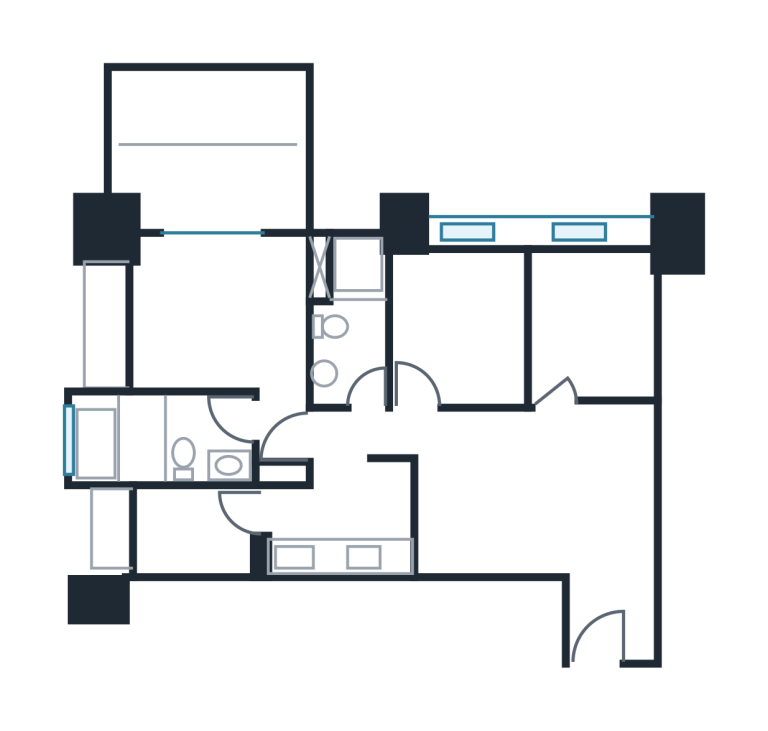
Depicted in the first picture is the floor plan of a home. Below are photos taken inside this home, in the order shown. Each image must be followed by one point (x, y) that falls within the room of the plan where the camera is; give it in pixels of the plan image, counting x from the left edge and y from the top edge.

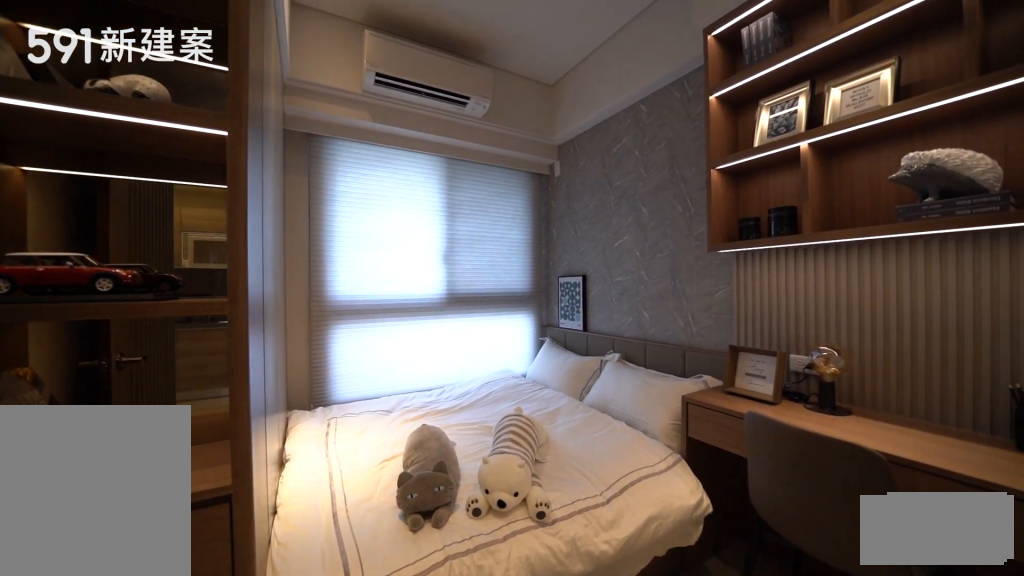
(457, 321)
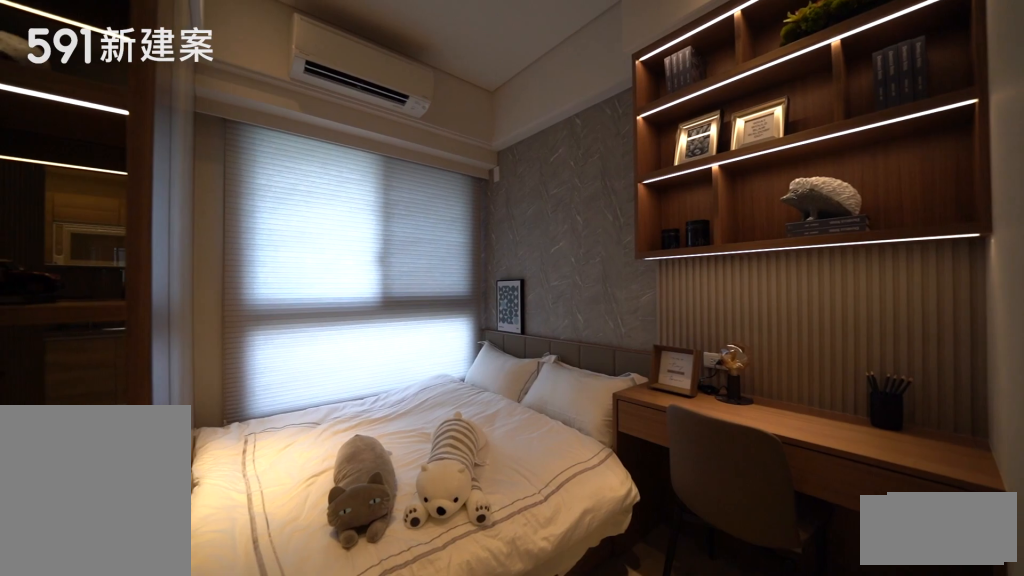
(457, 321)
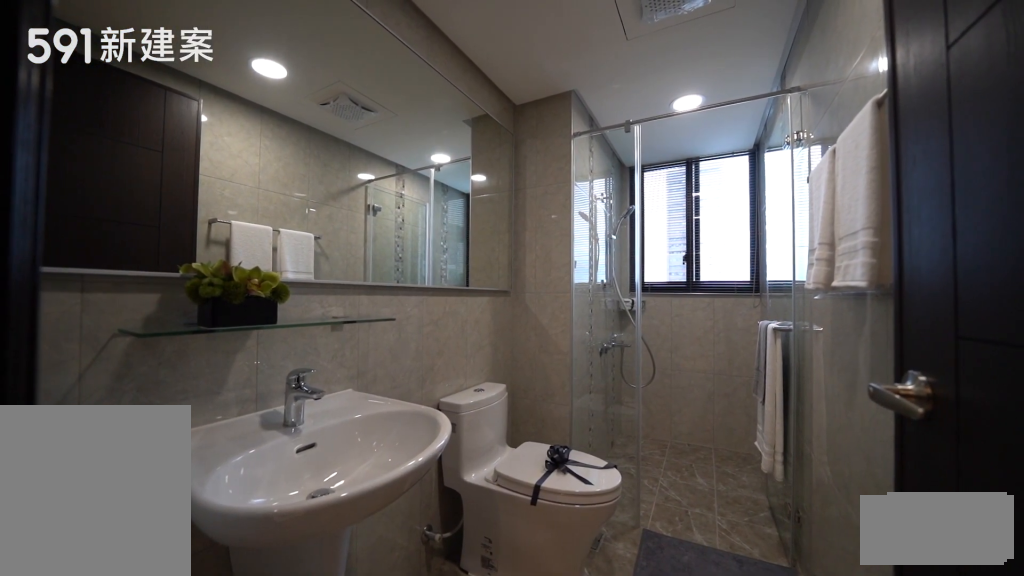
(347, 315)
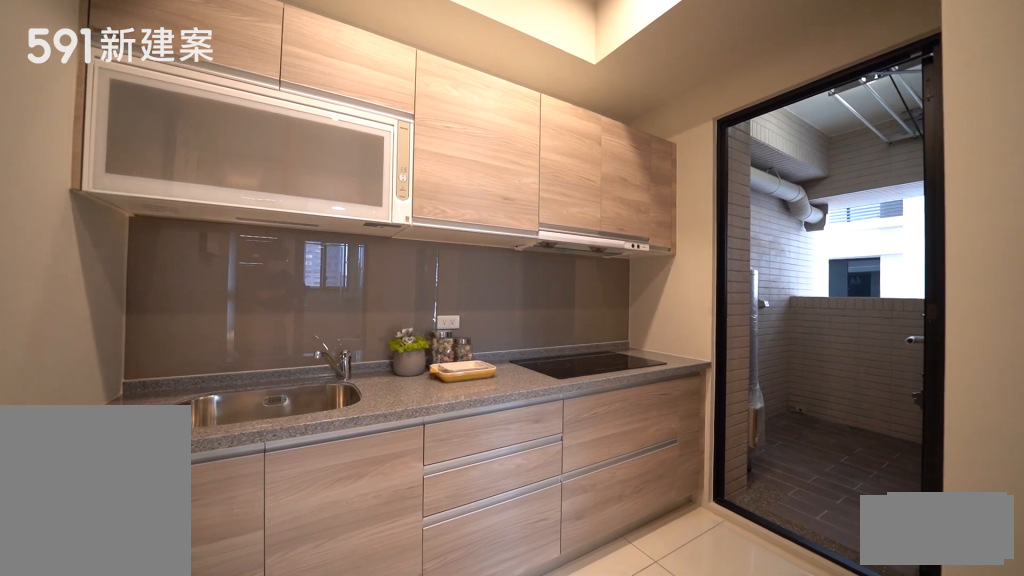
(342, 523)
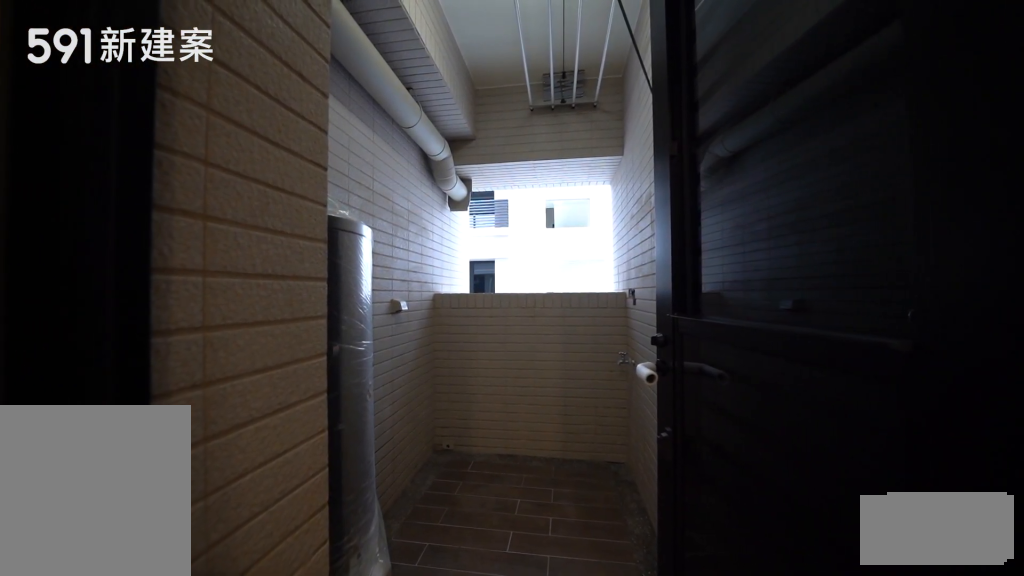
(196, 533)
